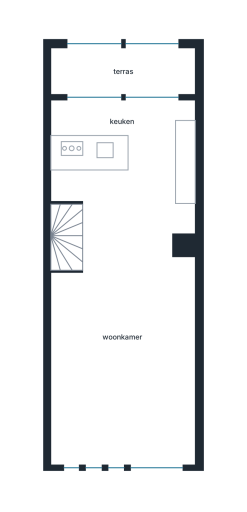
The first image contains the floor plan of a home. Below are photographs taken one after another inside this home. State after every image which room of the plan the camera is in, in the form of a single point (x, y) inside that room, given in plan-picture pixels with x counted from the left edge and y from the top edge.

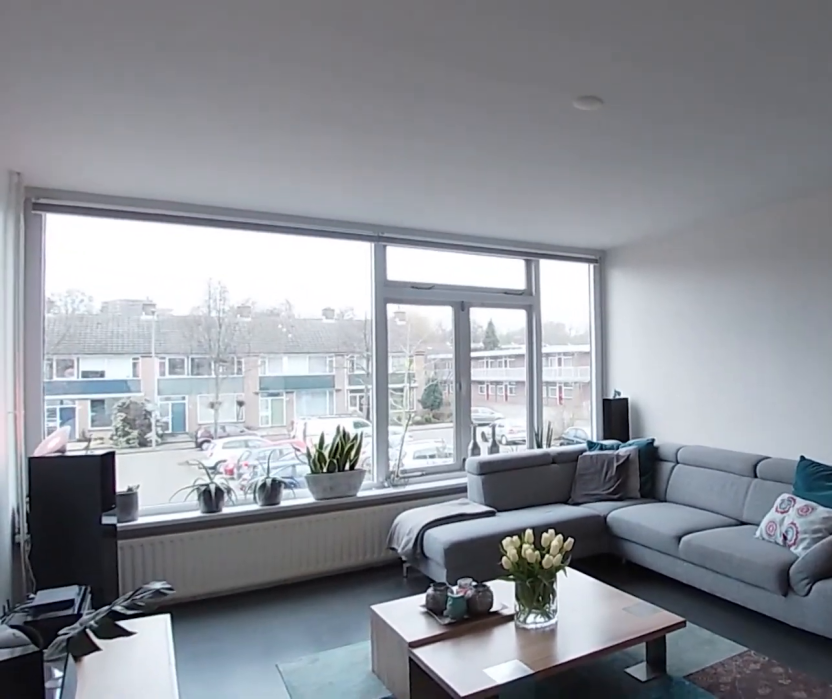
(146, 224)
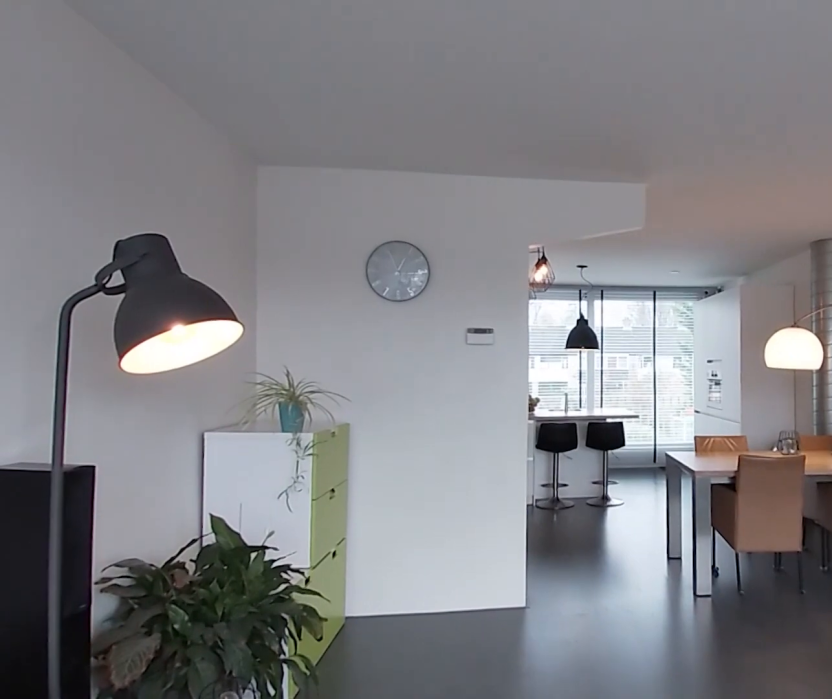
(146, 224)
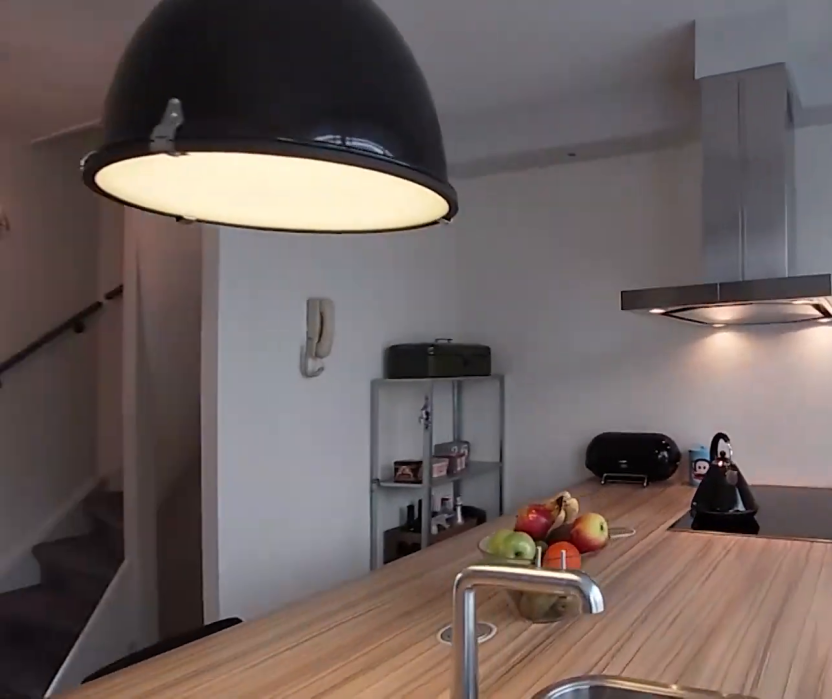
(122, 150)
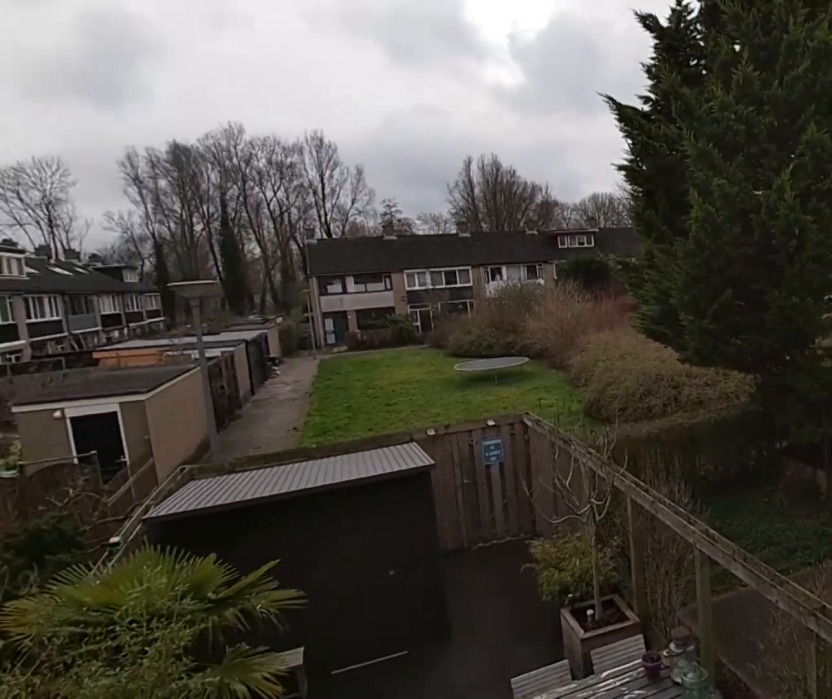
(122, 70)
